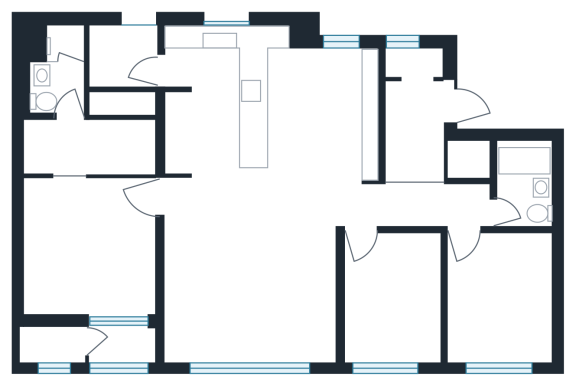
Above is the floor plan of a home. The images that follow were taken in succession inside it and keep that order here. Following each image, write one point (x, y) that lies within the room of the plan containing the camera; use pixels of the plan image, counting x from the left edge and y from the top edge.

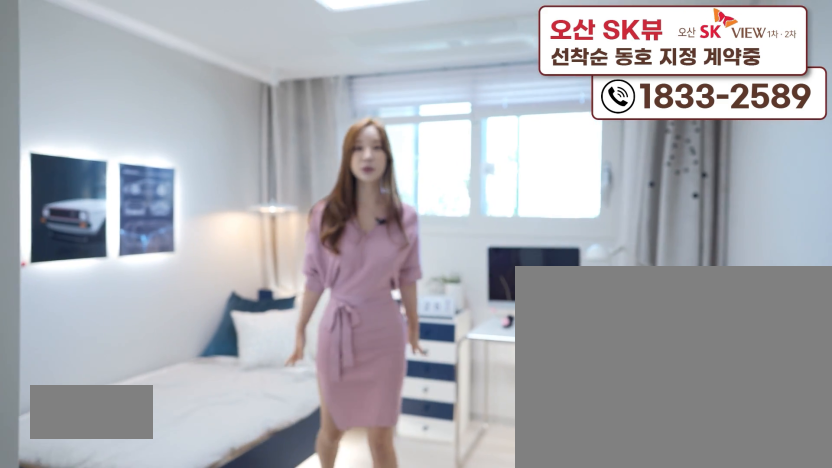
(494, 328)
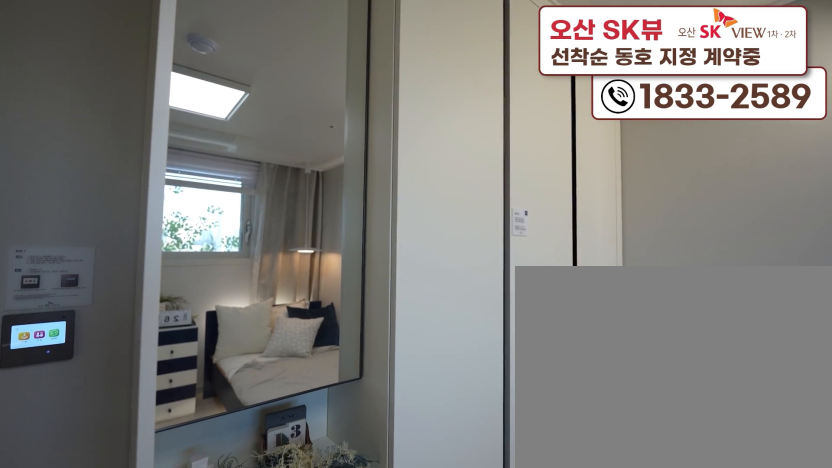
(494, 328)
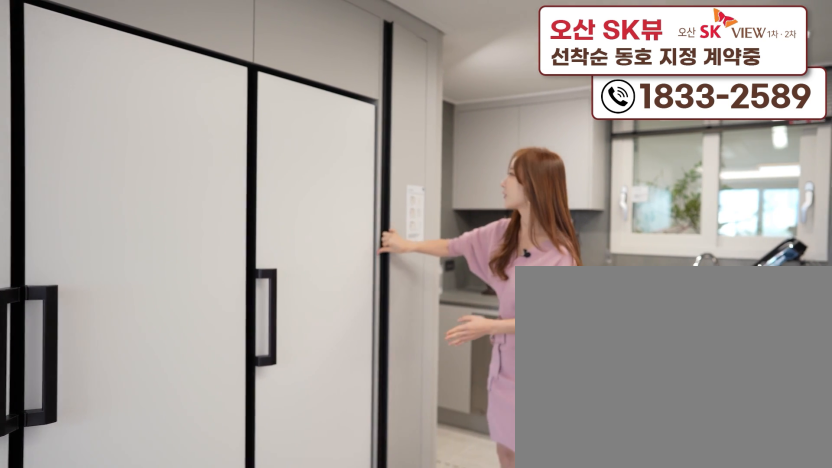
(229, 182)
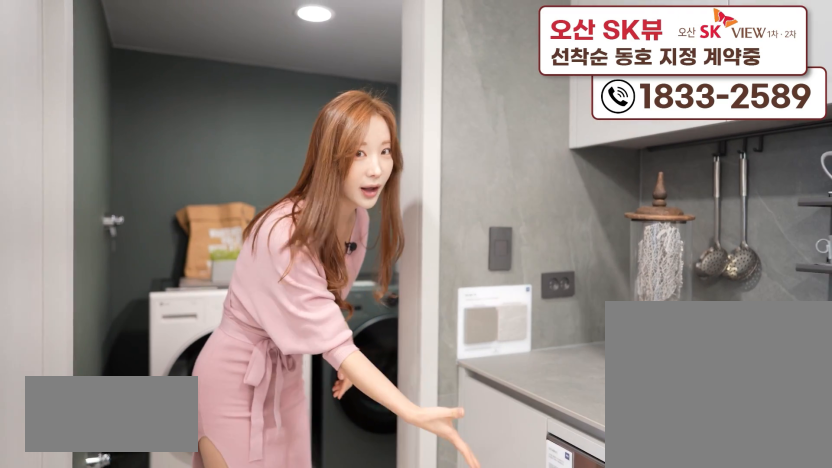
(229, 182)
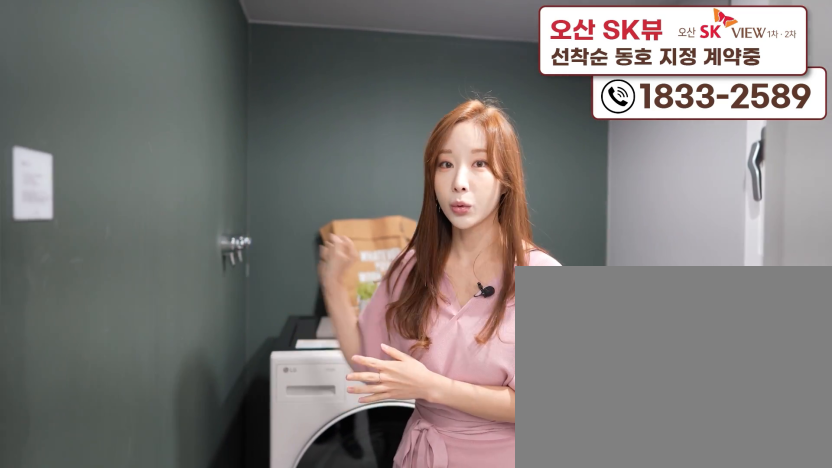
(130, 65)
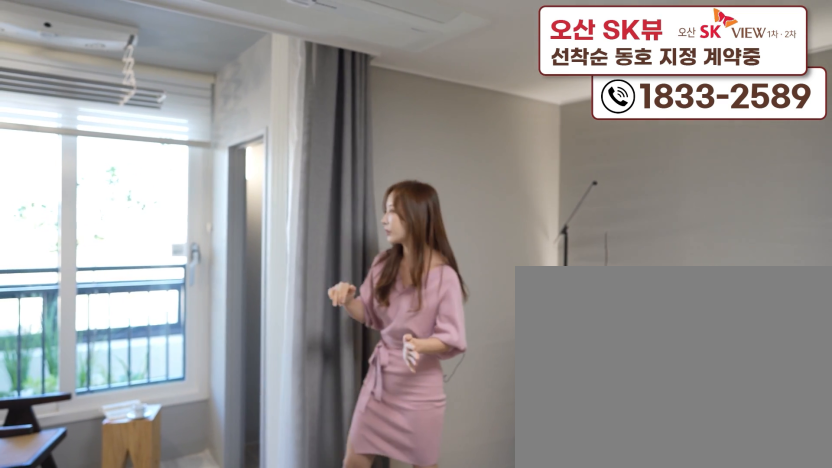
(91, 286)
